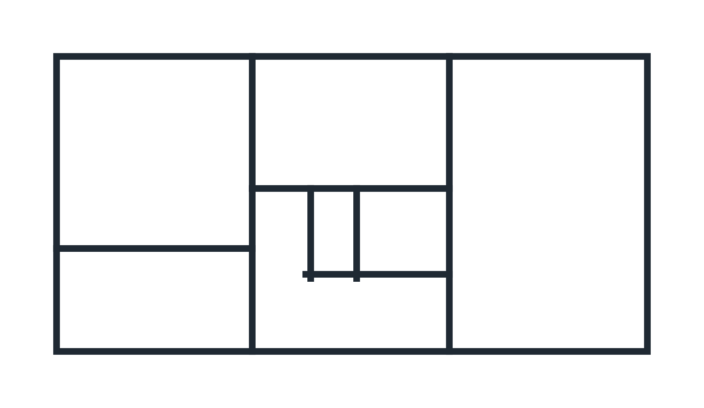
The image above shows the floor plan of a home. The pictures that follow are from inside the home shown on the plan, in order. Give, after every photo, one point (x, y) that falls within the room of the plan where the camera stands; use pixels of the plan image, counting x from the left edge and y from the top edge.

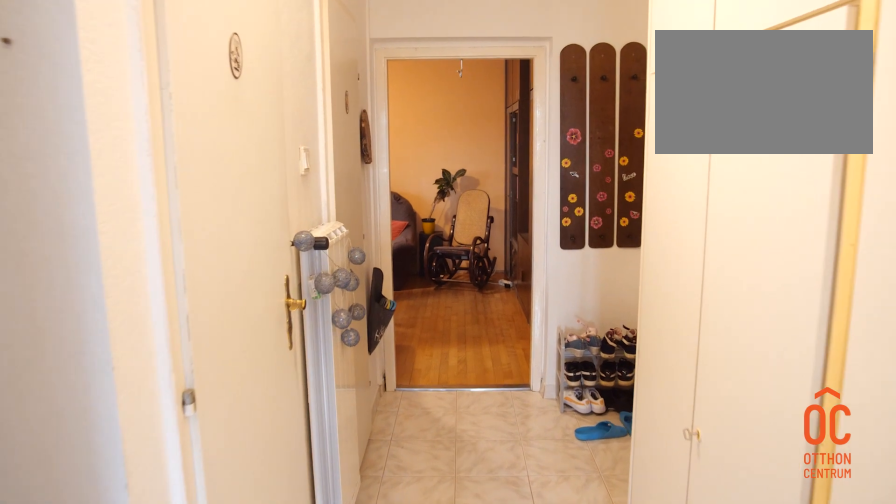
(303, 311)
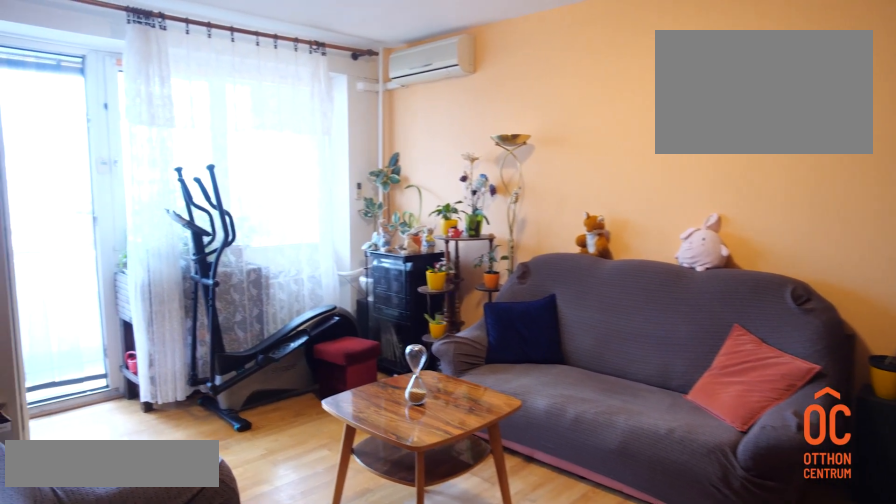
(550, 213)
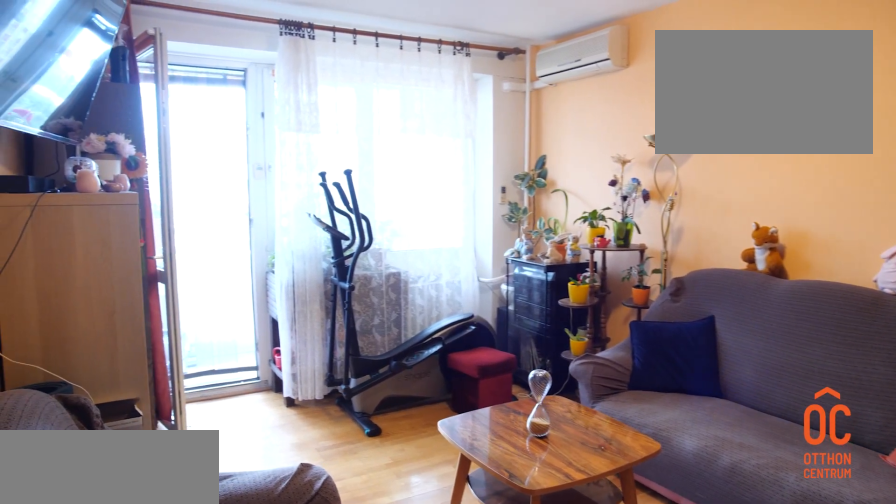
(546, 215)
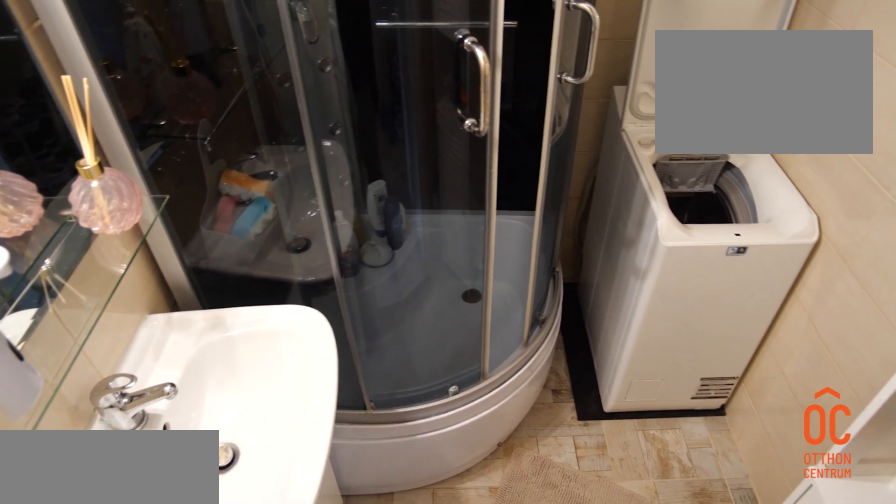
(403, 227)
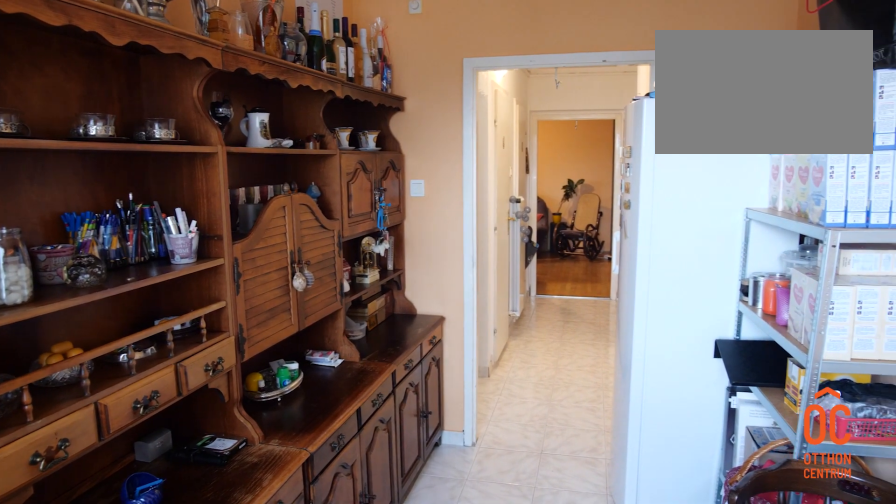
(150, 299)
